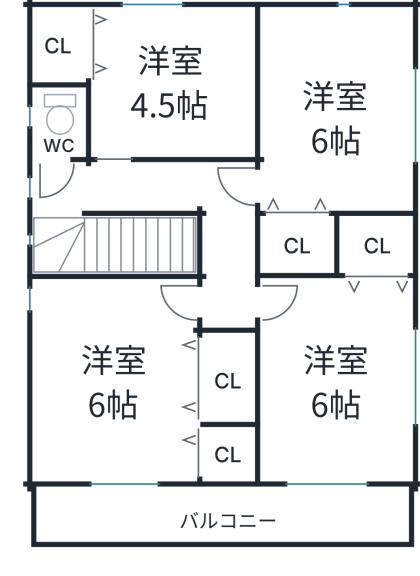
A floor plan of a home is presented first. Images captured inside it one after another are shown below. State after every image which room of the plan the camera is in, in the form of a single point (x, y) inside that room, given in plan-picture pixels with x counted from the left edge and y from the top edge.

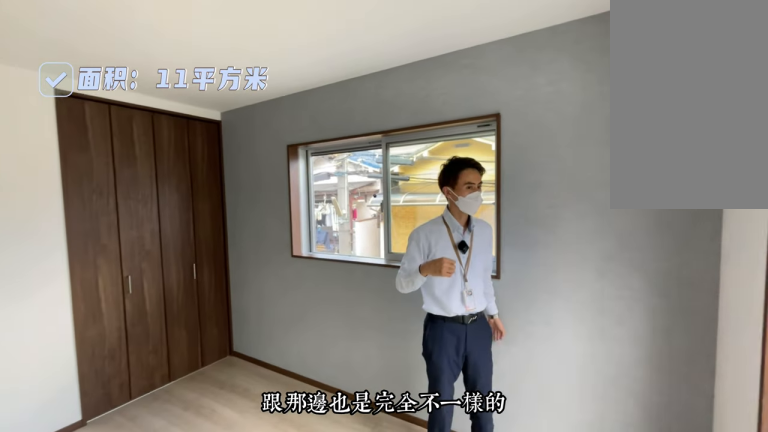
(329, 392)
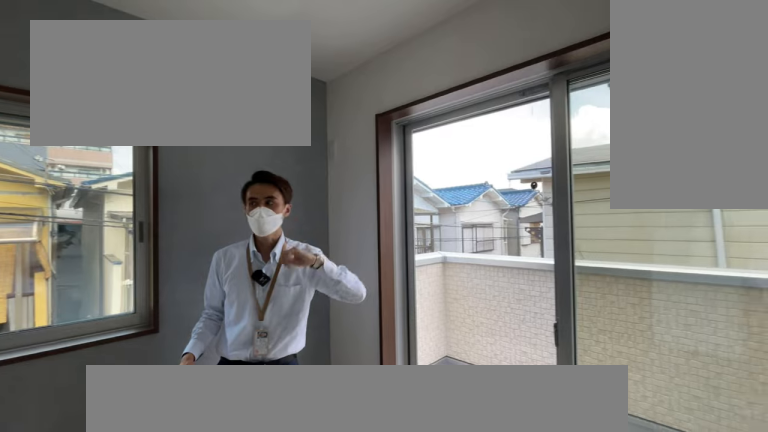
(329, 394)
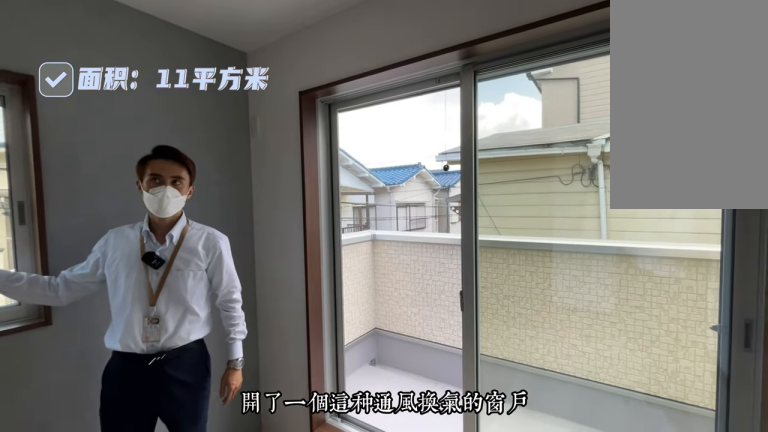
(329, 372)
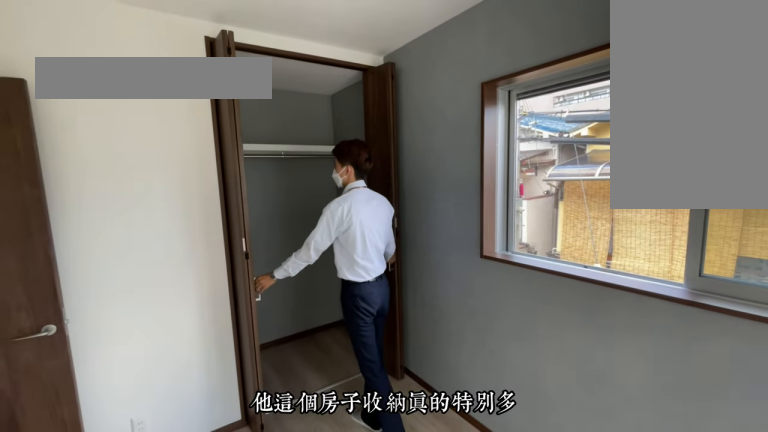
(329, 384)
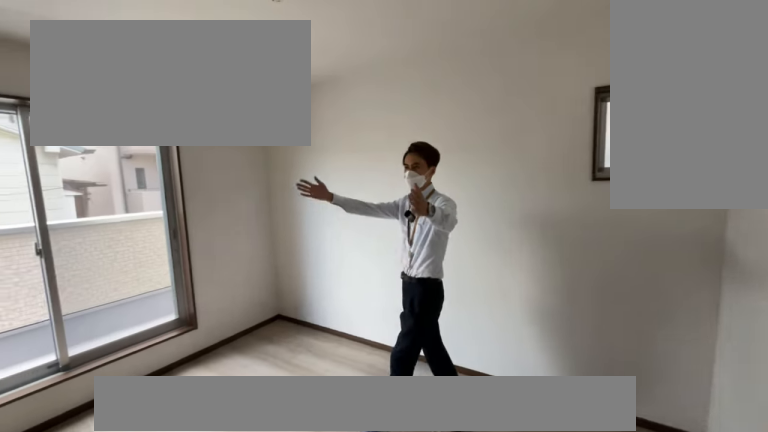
(118, 396)
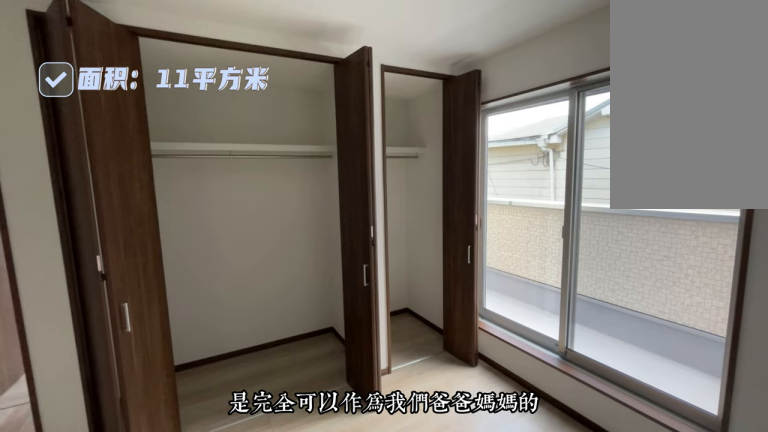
(120, 394)
